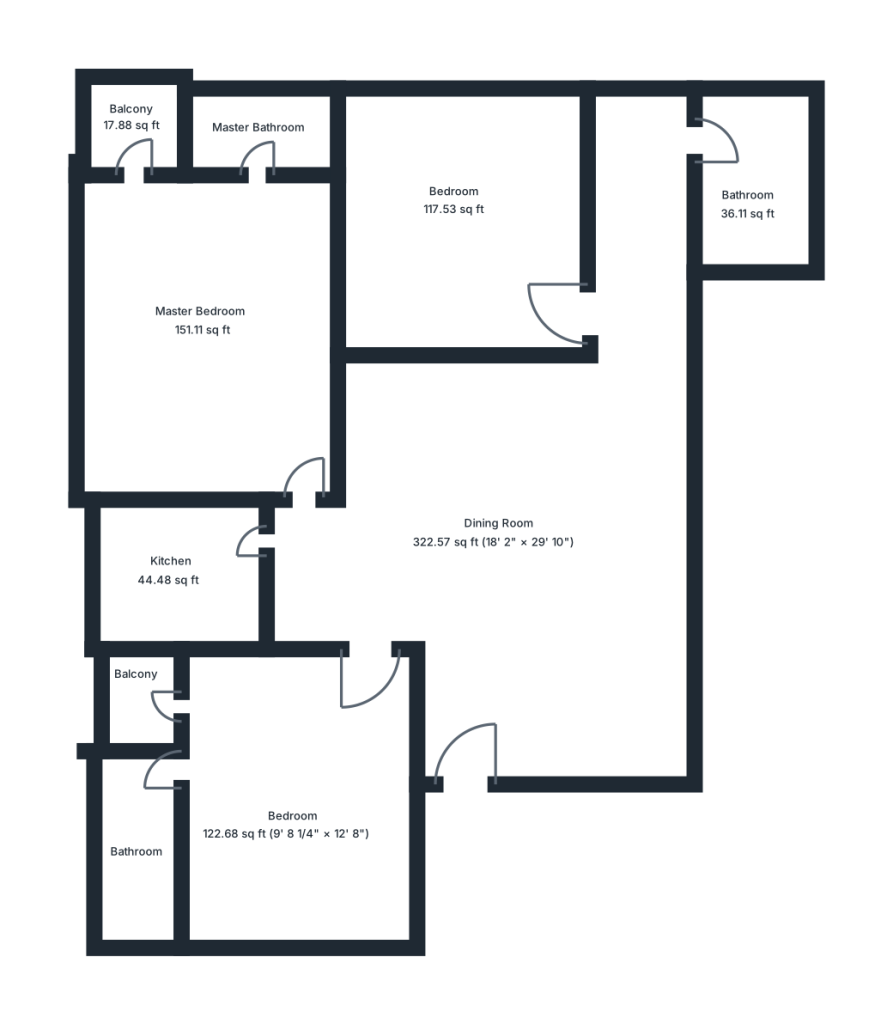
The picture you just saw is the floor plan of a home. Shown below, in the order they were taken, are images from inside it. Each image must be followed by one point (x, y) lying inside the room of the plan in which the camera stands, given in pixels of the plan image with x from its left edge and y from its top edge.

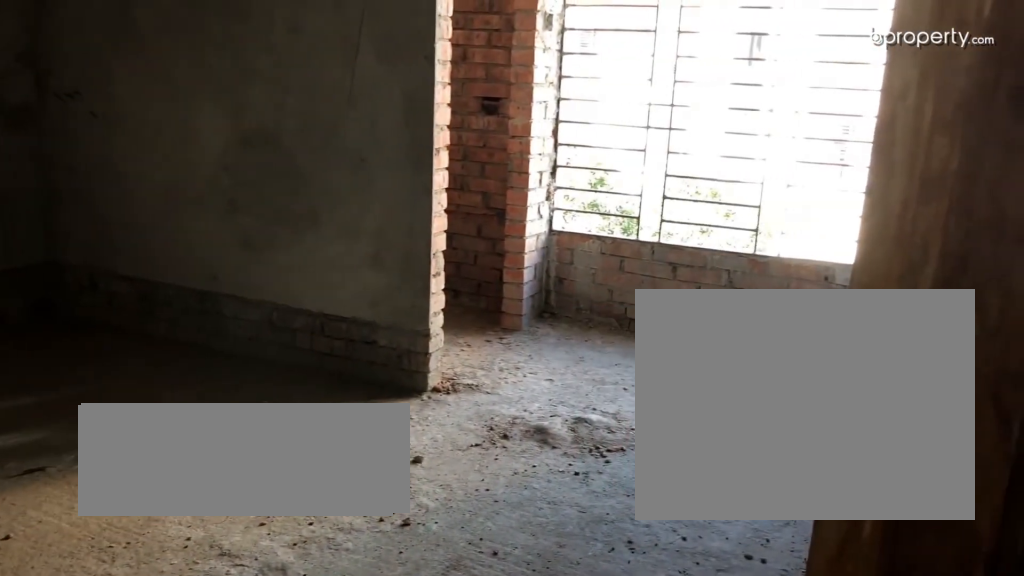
(293, 788)
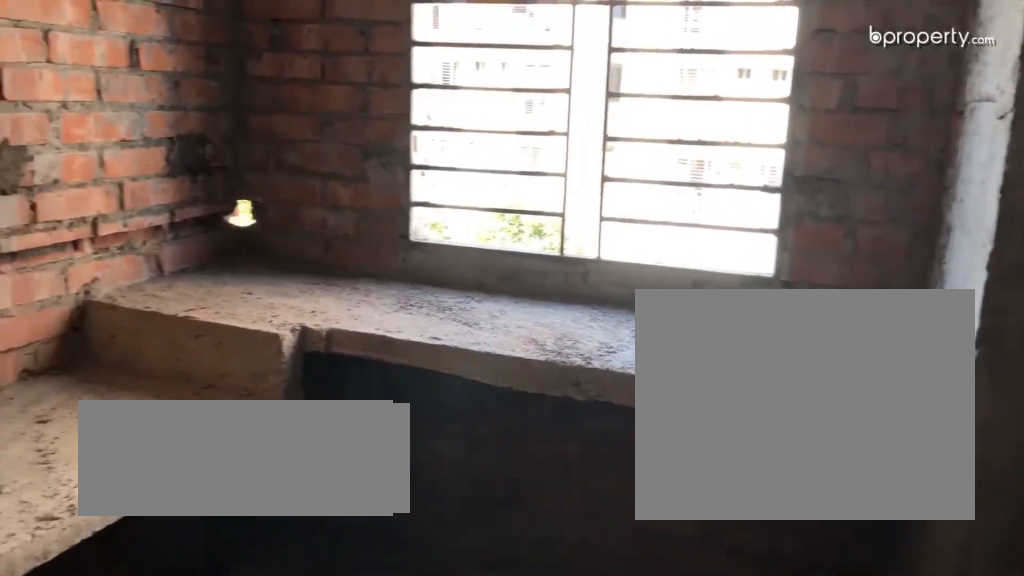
(176, 567)
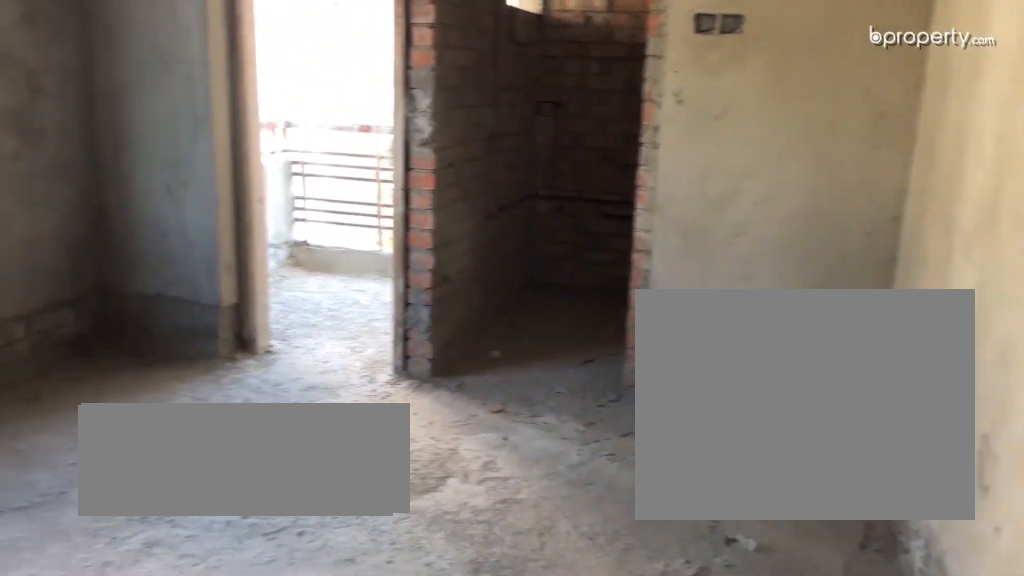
(239, 329)
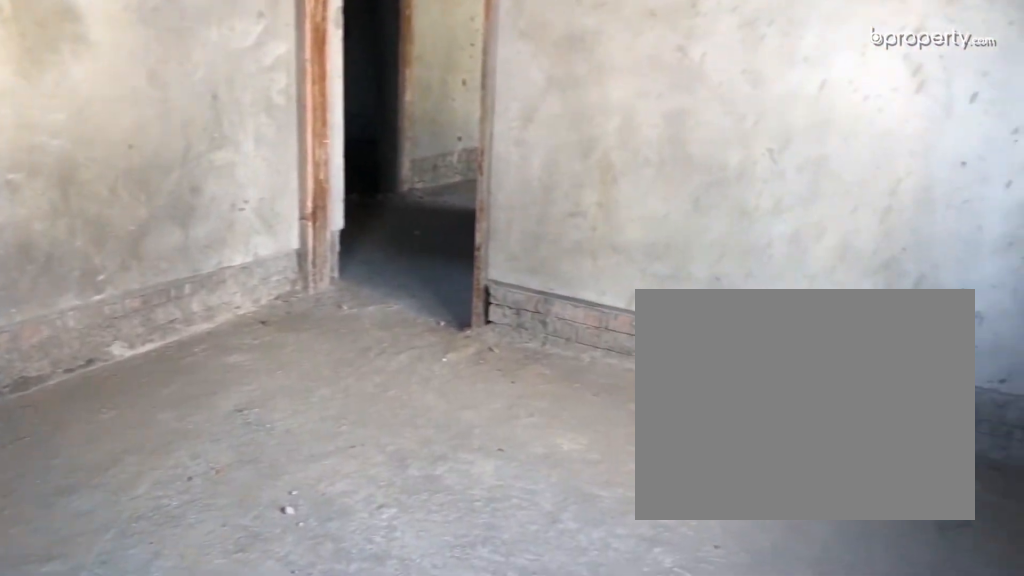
(238, 327)
